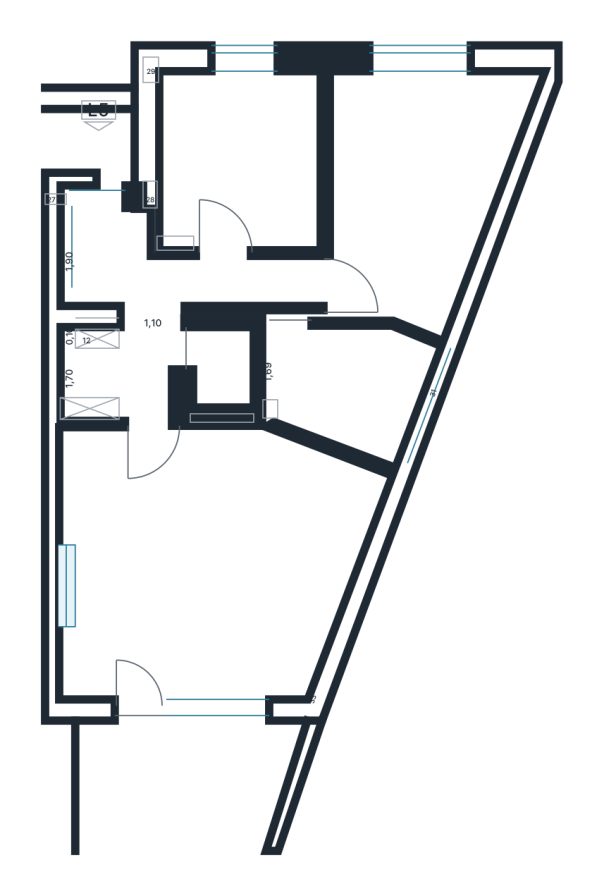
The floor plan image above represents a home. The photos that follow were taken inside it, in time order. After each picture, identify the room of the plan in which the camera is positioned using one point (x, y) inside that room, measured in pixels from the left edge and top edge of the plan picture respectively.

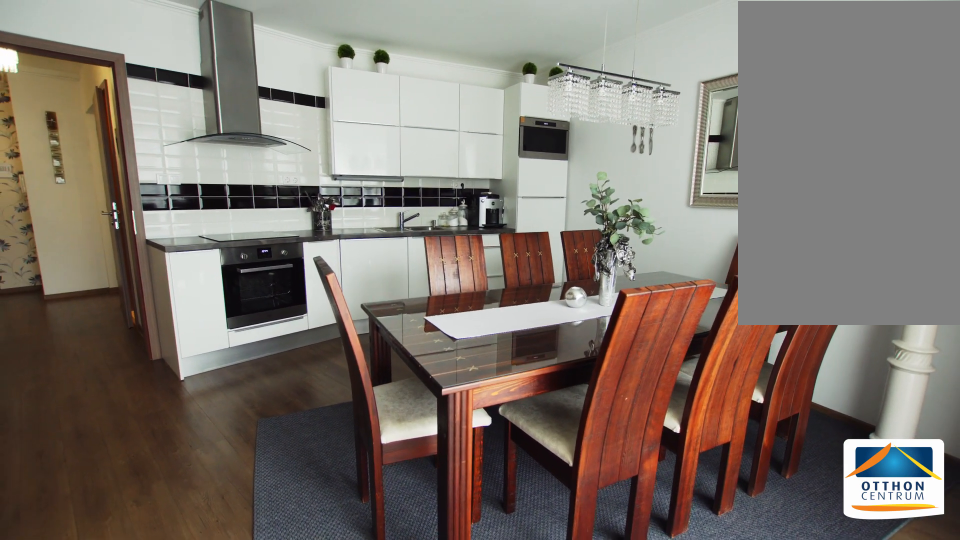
(210, 565)
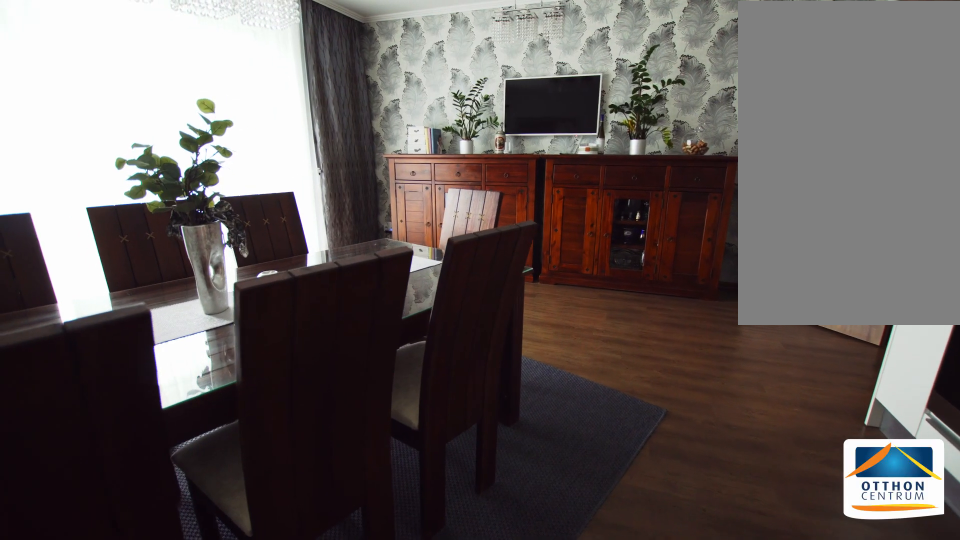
(210, 565)
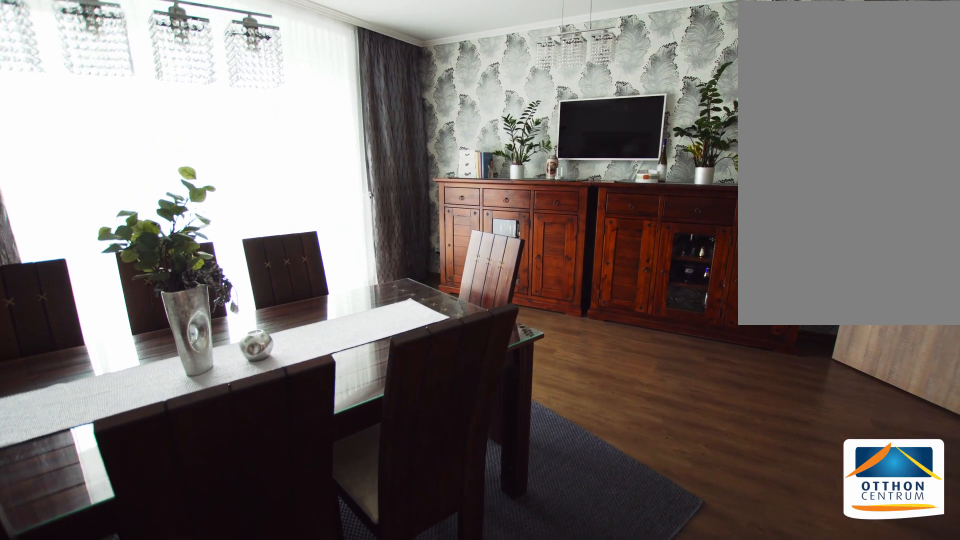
(210, 564)
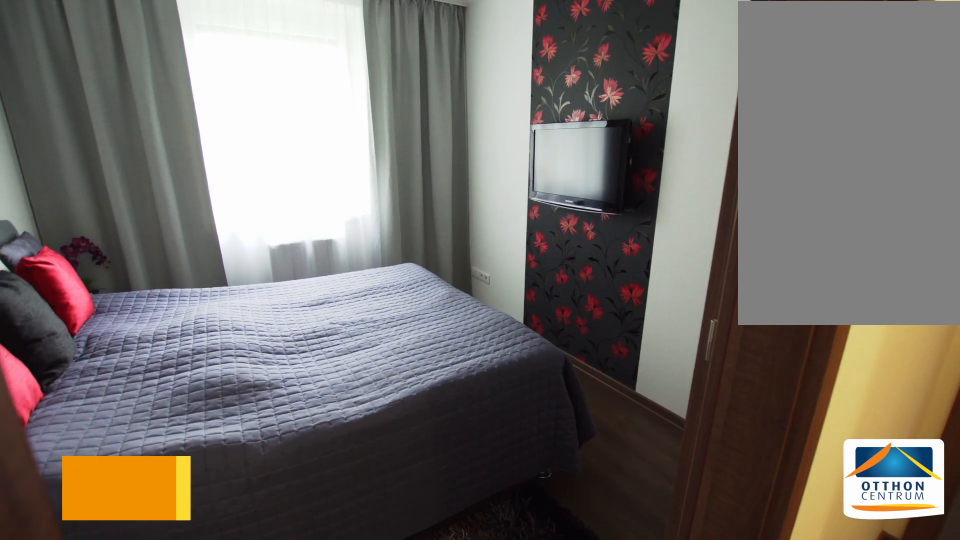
(238, 166)
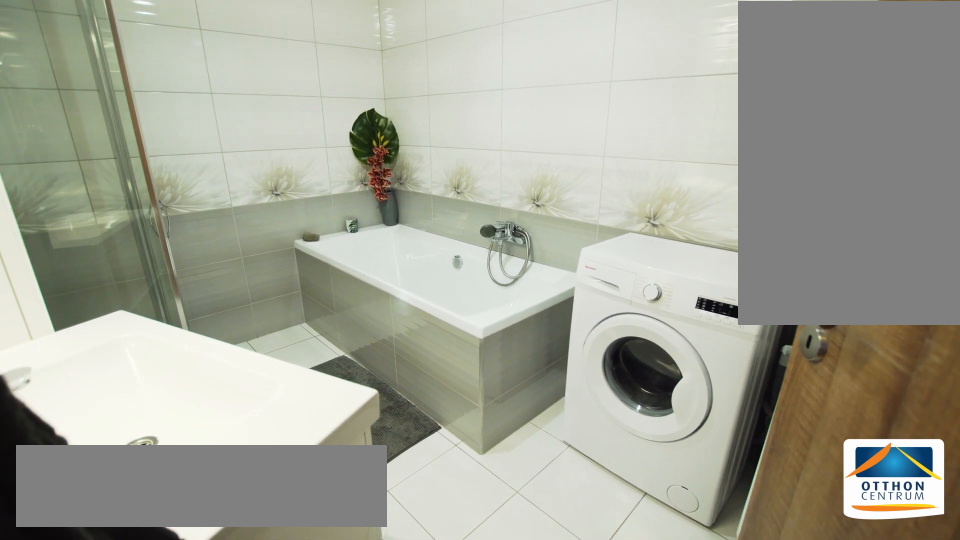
(361, 383)
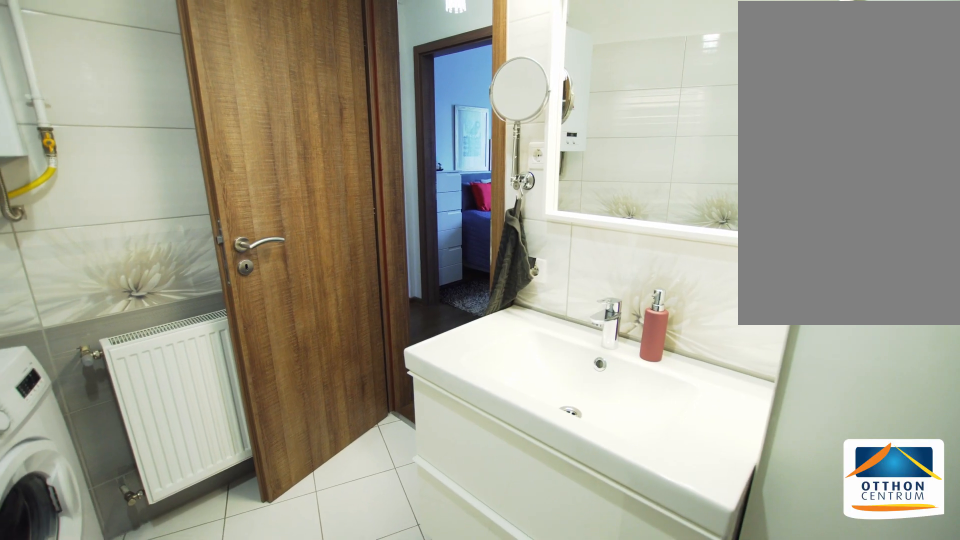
(361, 383)
